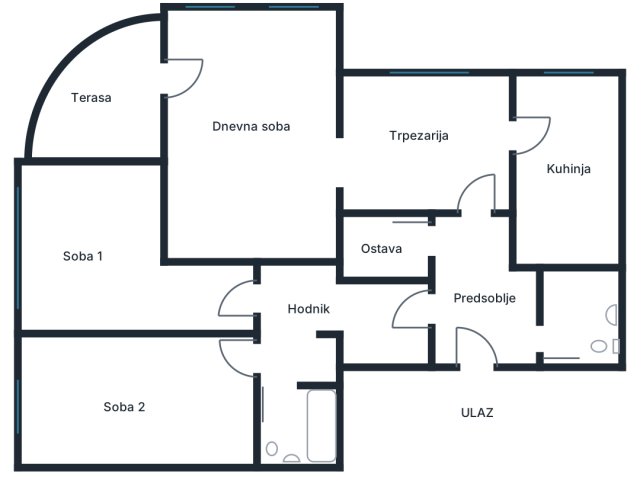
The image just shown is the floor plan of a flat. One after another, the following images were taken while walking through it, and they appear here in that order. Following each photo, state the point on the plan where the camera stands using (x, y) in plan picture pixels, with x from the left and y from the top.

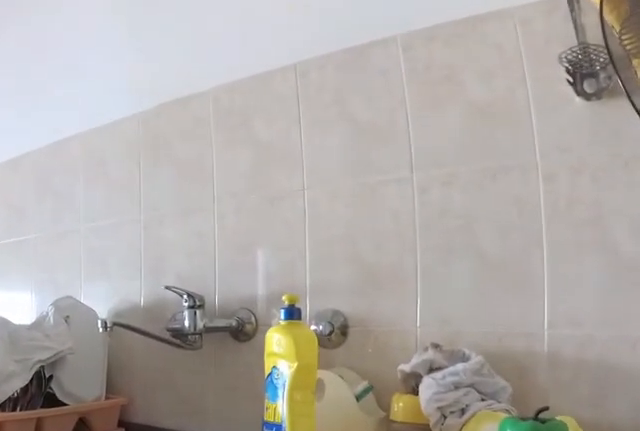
(555, 270)
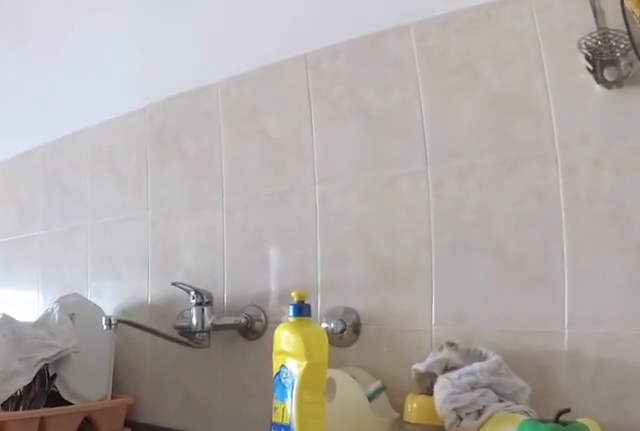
(559, 271)
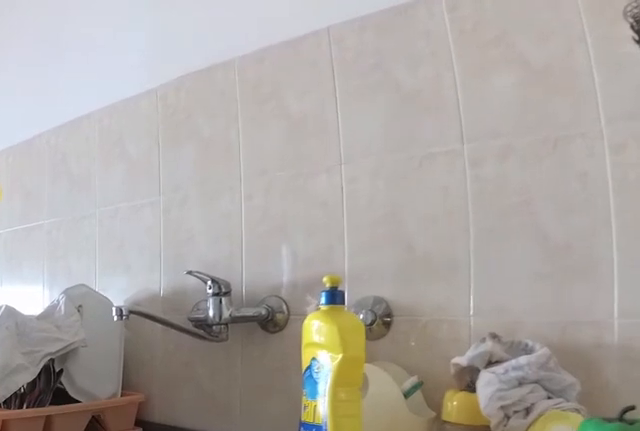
(563, 269)
